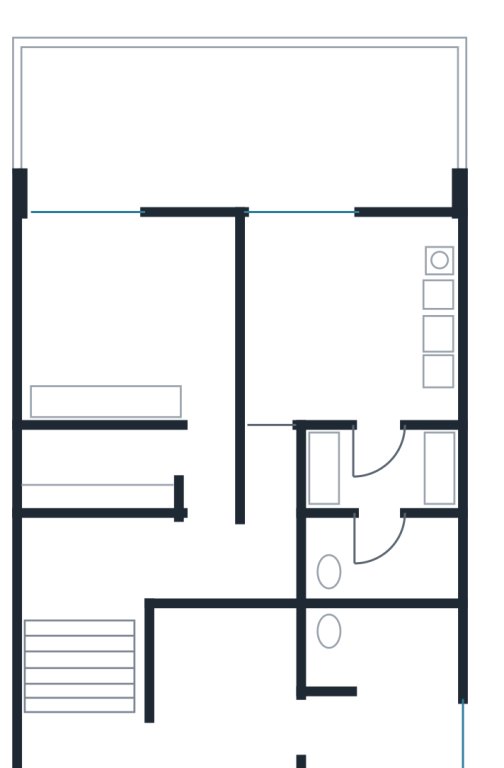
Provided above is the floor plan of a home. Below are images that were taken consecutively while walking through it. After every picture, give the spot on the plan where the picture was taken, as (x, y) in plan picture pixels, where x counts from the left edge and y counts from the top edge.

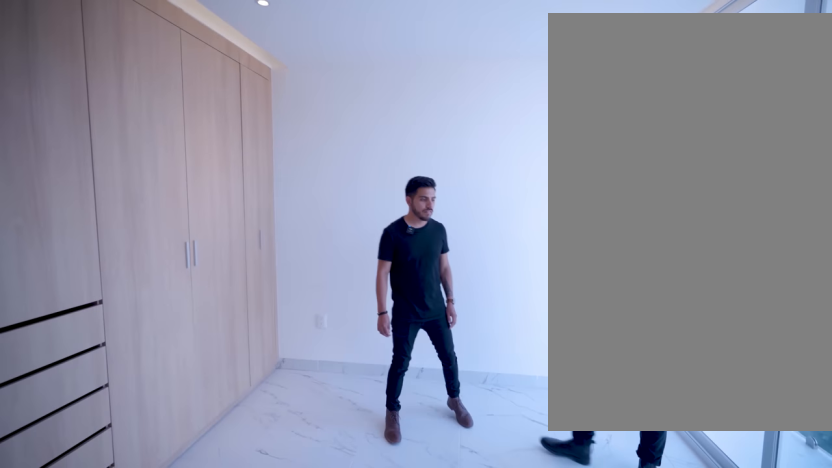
(218, 325)
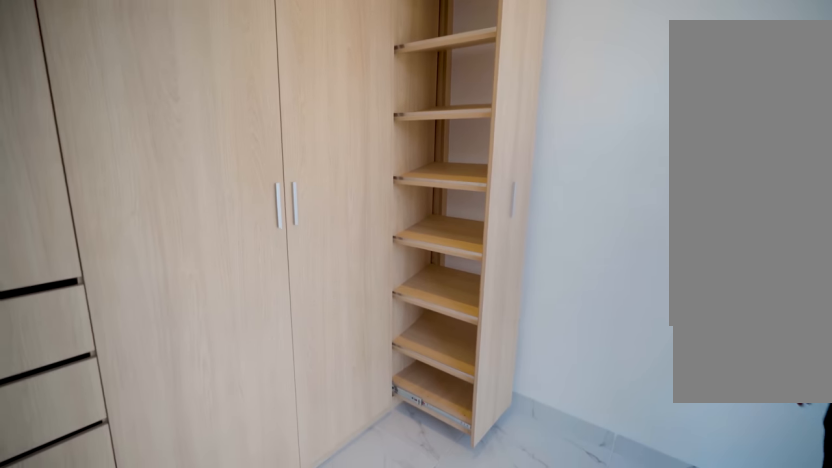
(107, 346)
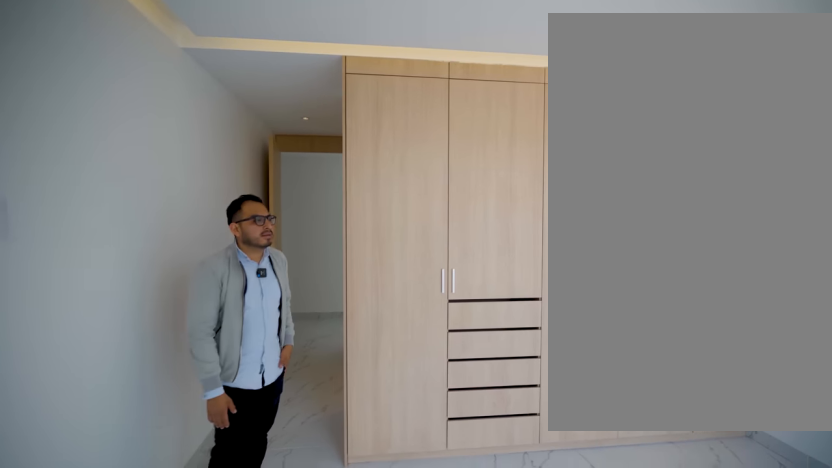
(195, 273)
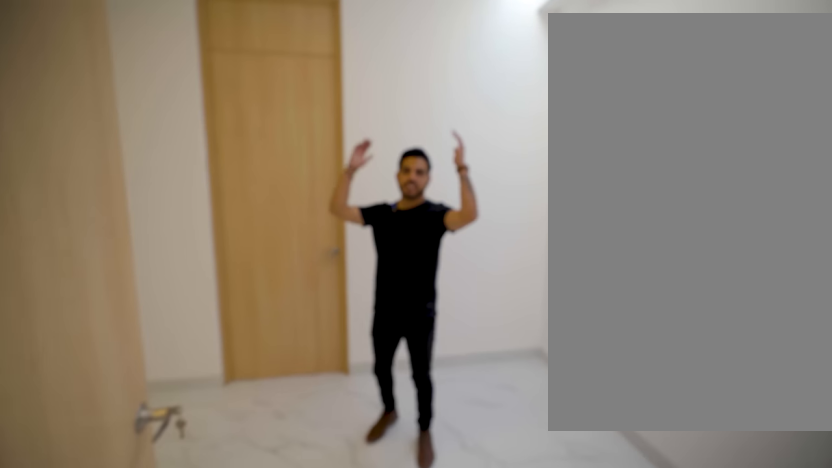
(102, 746)
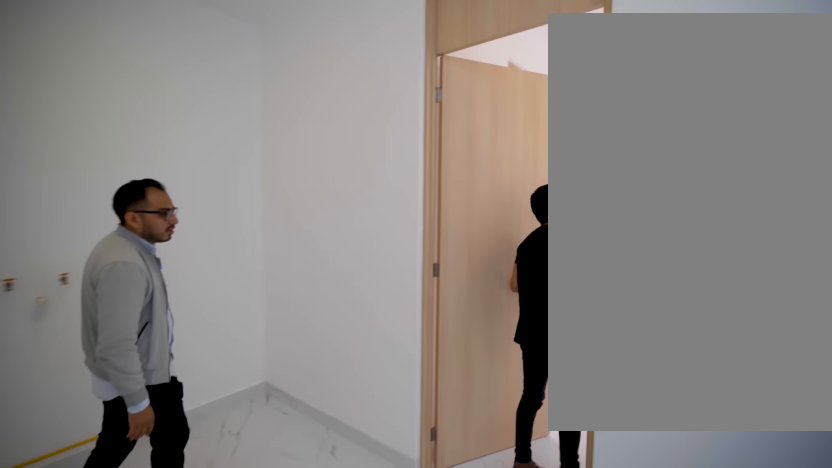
(229, 723)
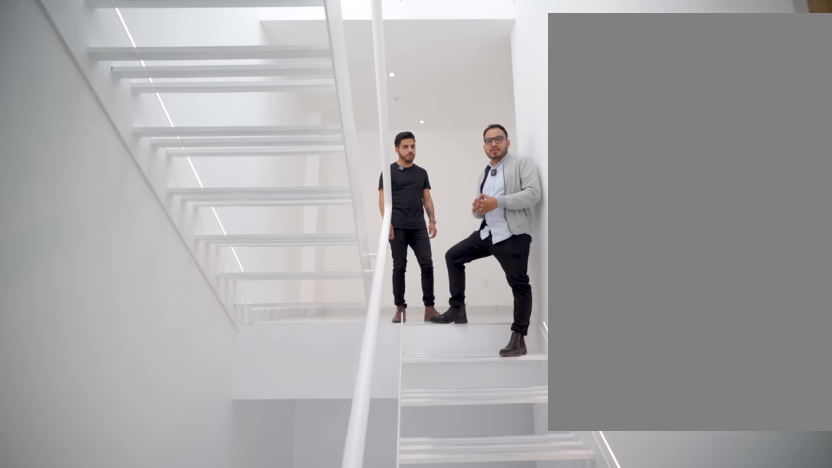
(128, 744)
